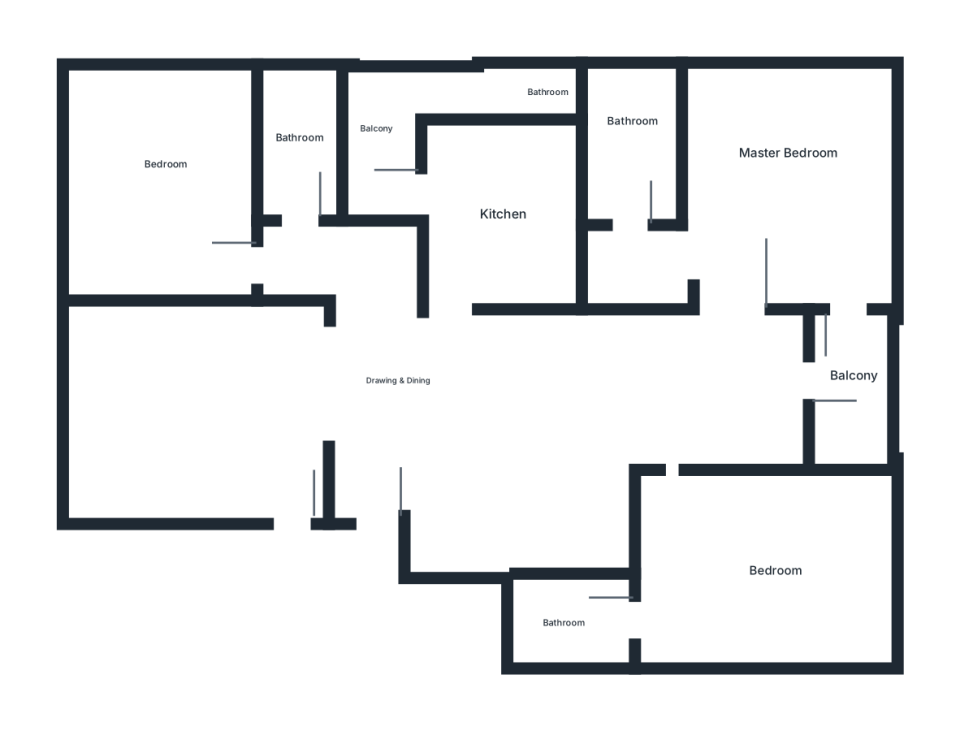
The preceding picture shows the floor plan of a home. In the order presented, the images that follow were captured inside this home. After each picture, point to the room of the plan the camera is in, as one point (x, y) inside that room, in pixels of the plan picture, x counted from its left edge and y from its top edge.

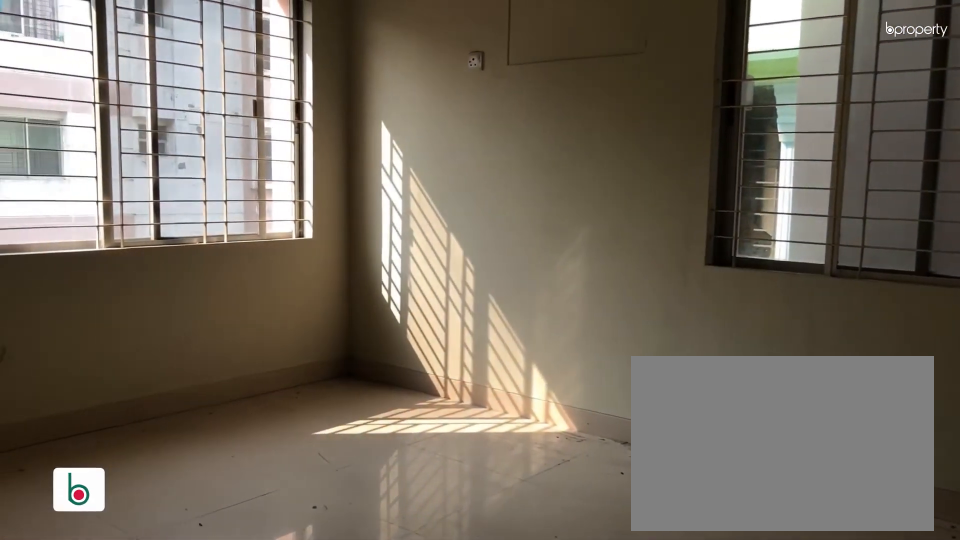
(704, 510)
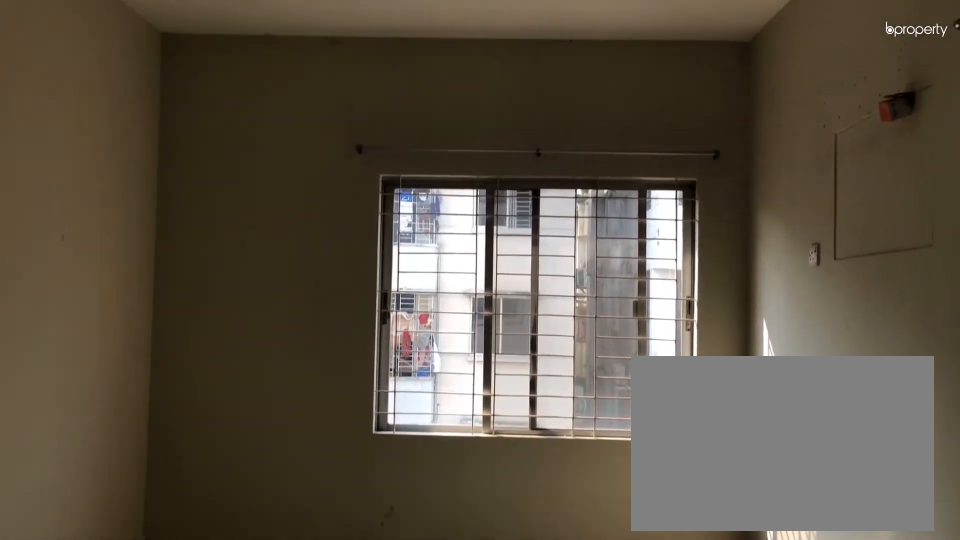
(781, 579)
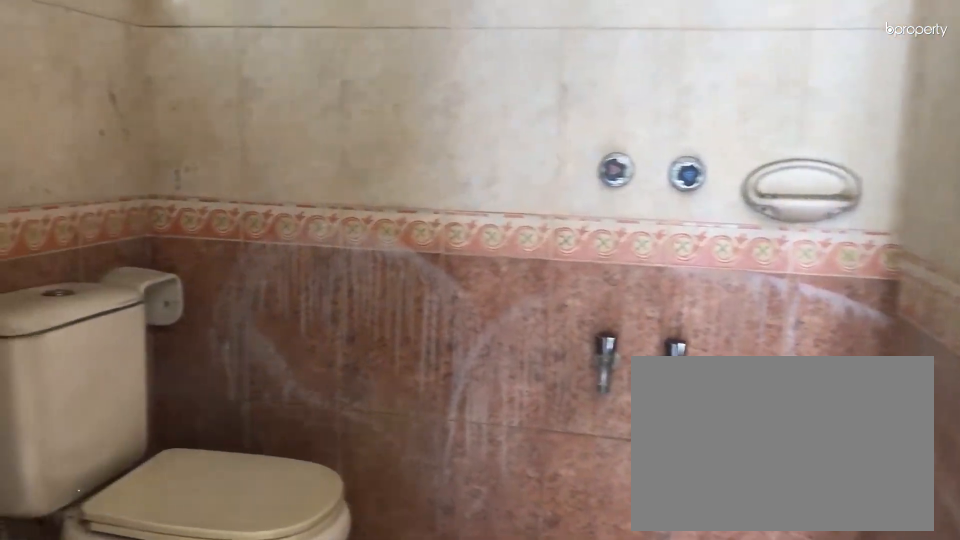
(571, 614)
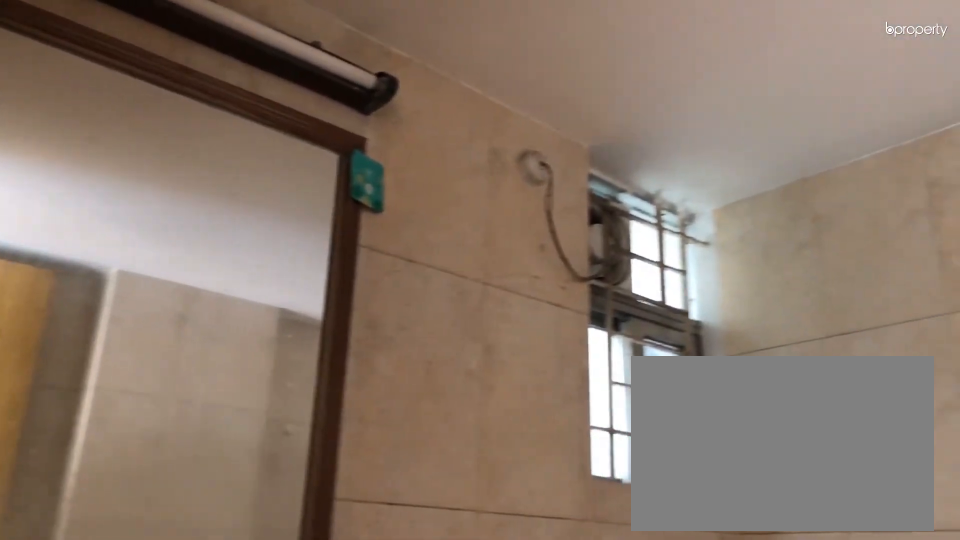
(571, 614)
